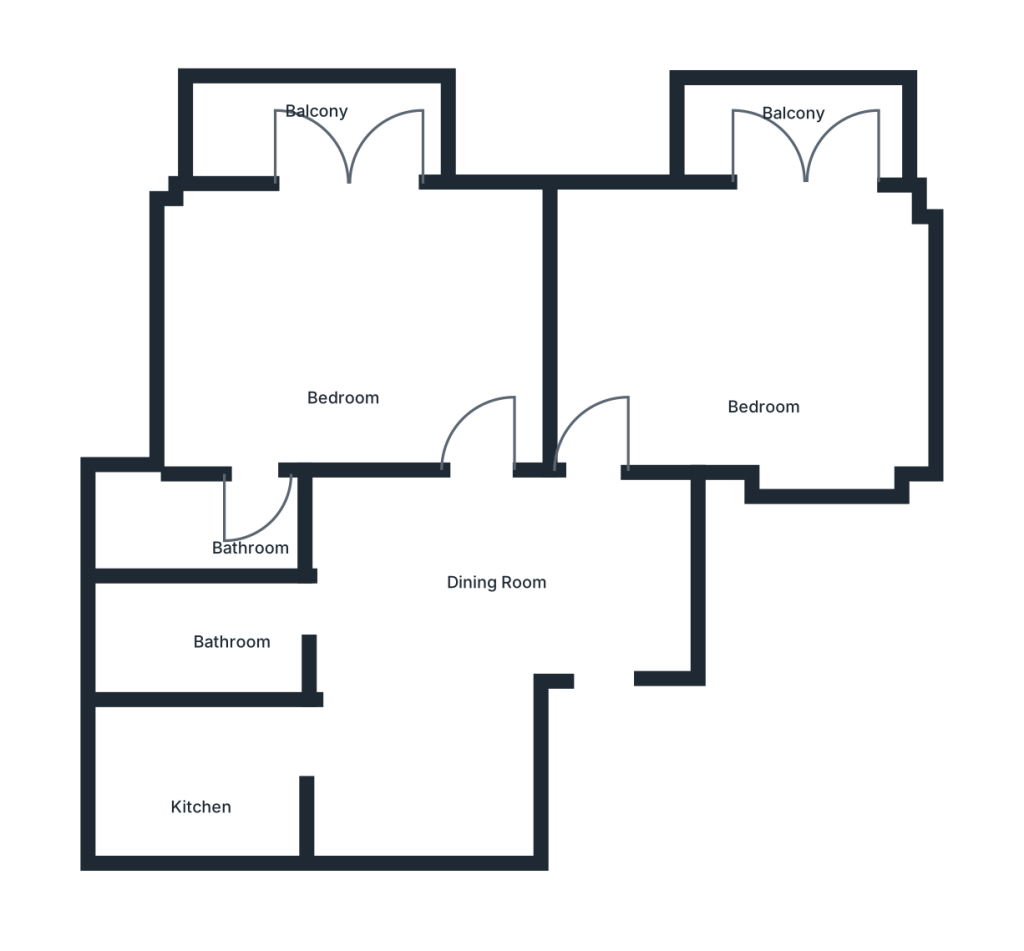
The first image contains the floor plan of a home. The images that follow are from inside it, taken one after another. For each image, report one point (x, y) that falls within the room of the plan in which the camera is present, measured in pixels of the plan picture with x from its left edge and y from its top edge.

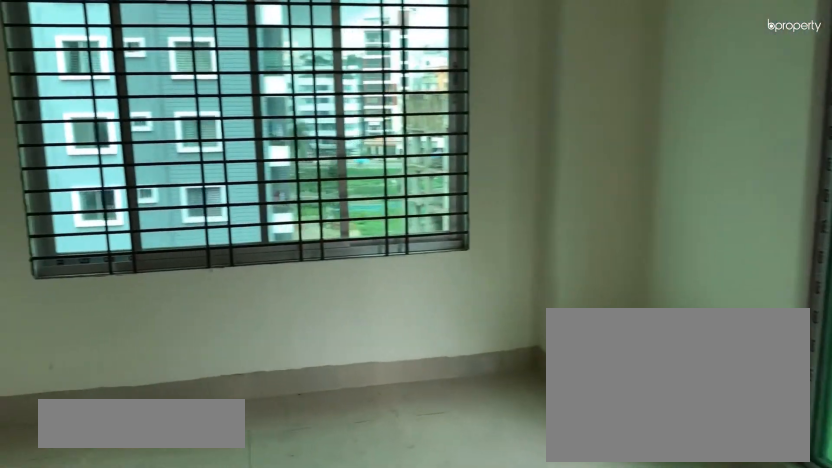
(348, 324)
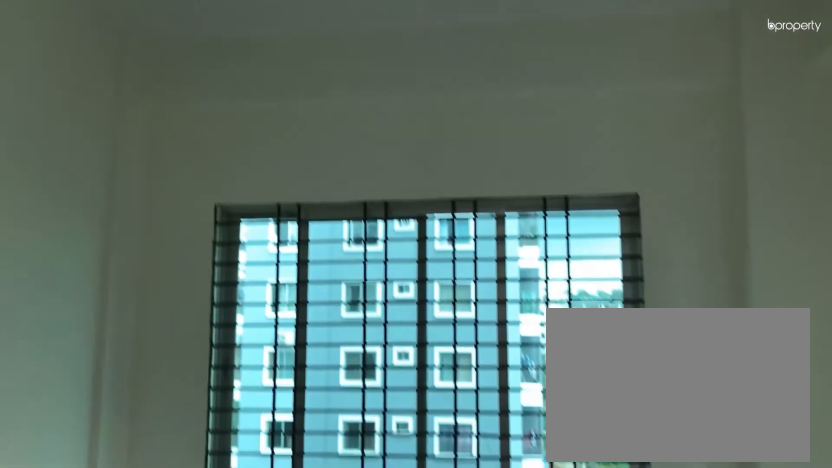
(348, 324)
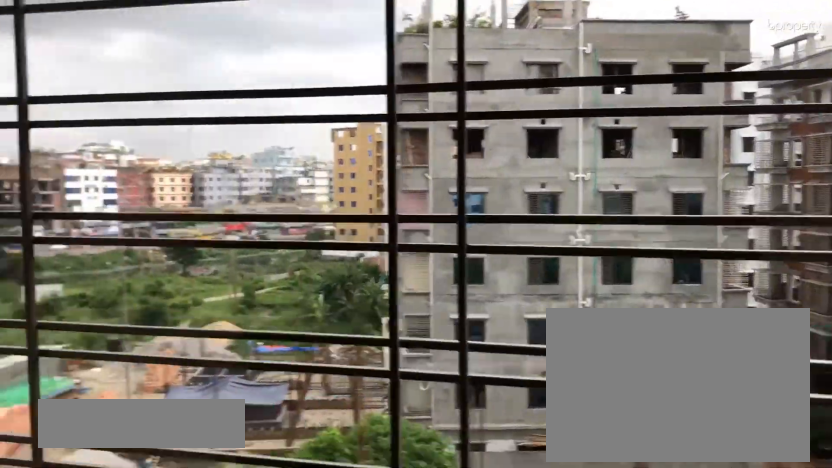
(312, 130)
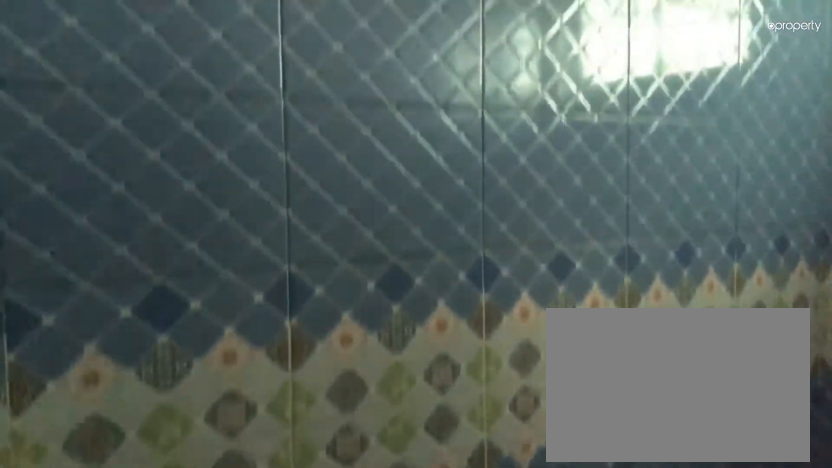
(223, 629)
